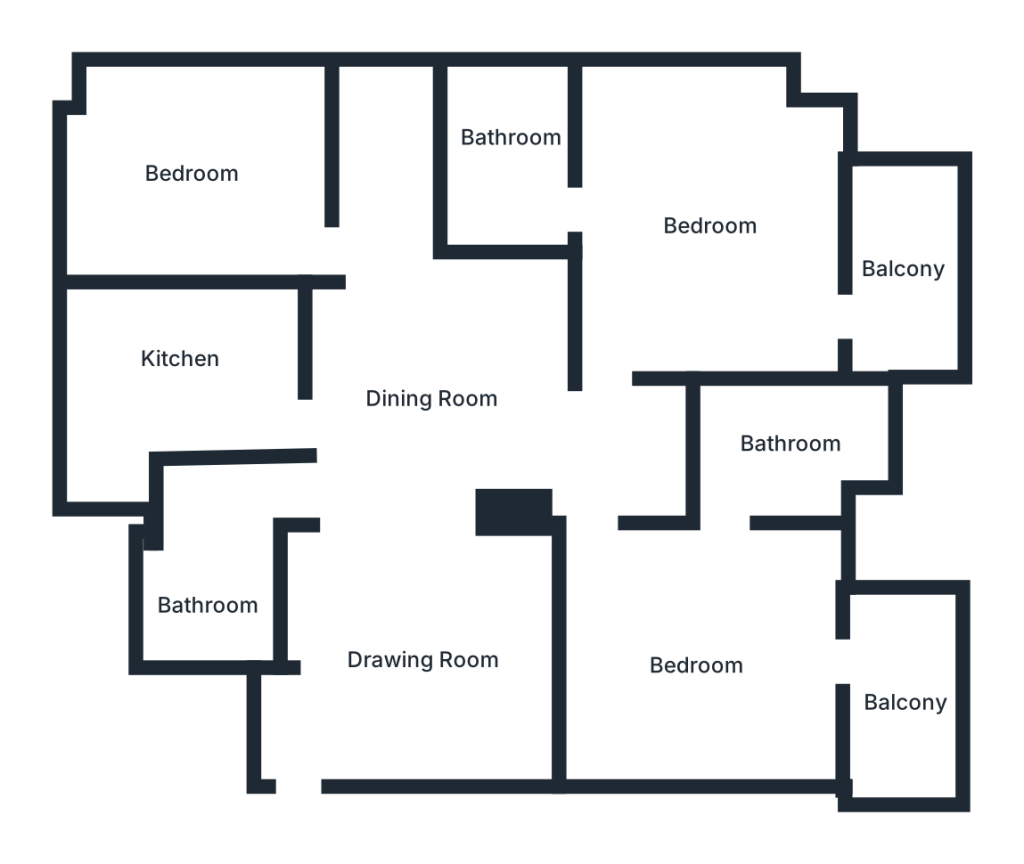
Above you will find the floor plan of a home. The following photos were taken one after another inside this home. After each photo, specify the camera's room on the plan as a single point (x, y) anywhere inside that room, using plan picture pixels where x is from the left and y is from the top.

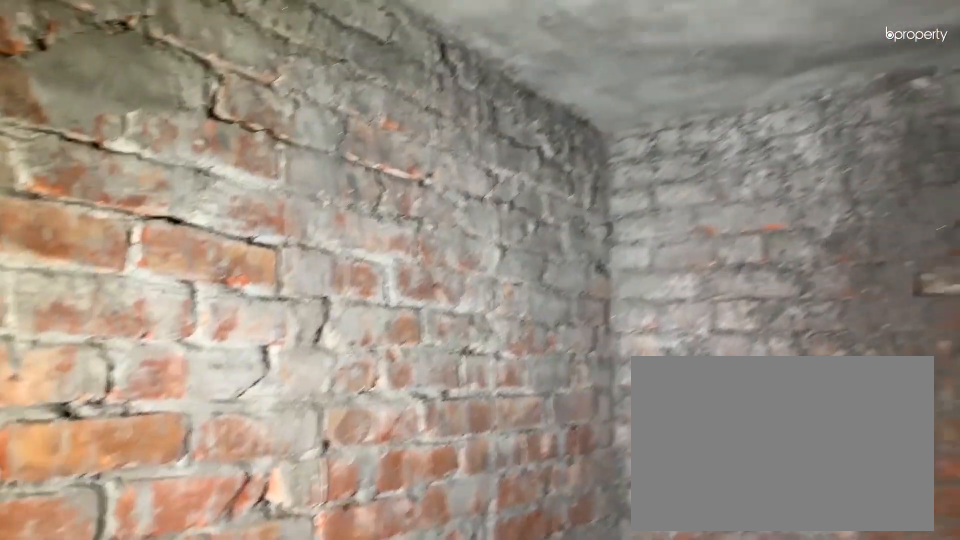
(206, 582)
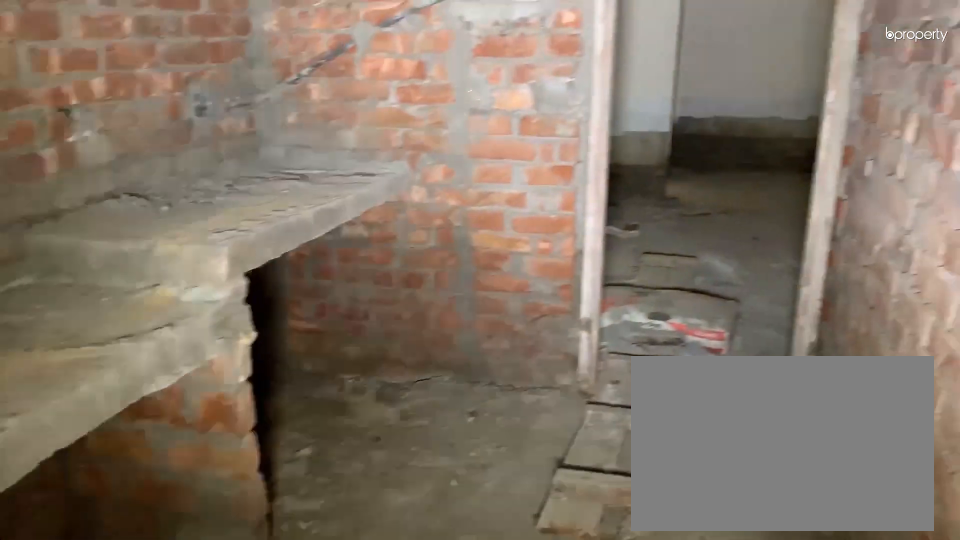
(159, 372)
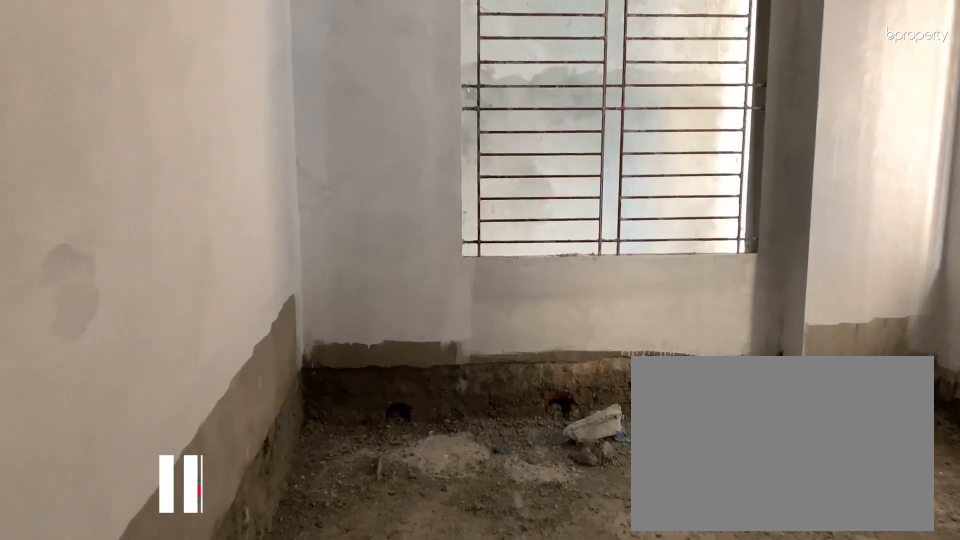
(192, 176)
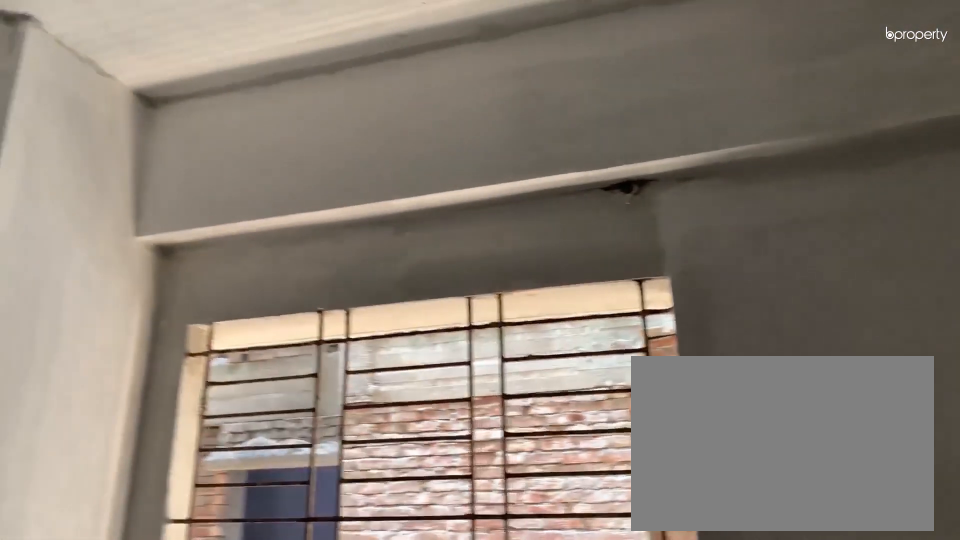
(192, 176)
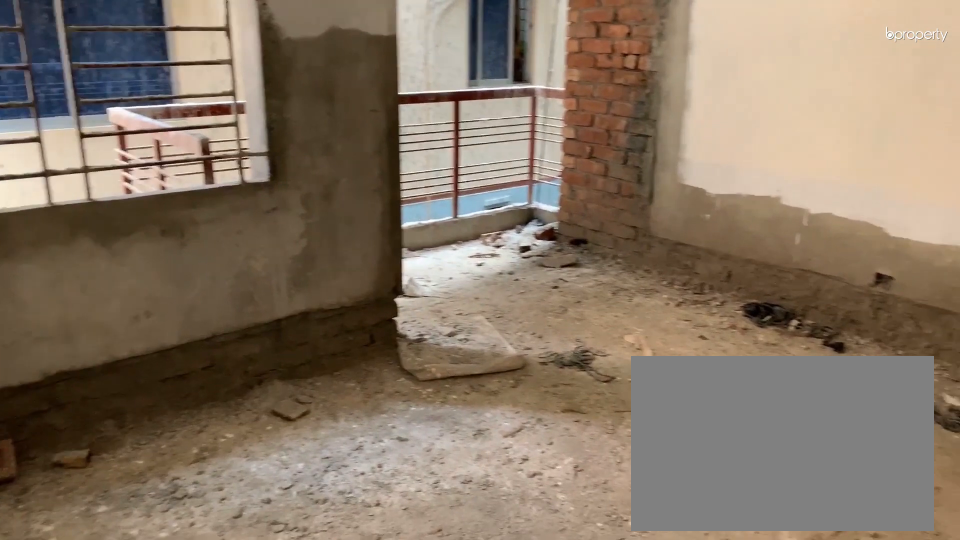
(698, 214)
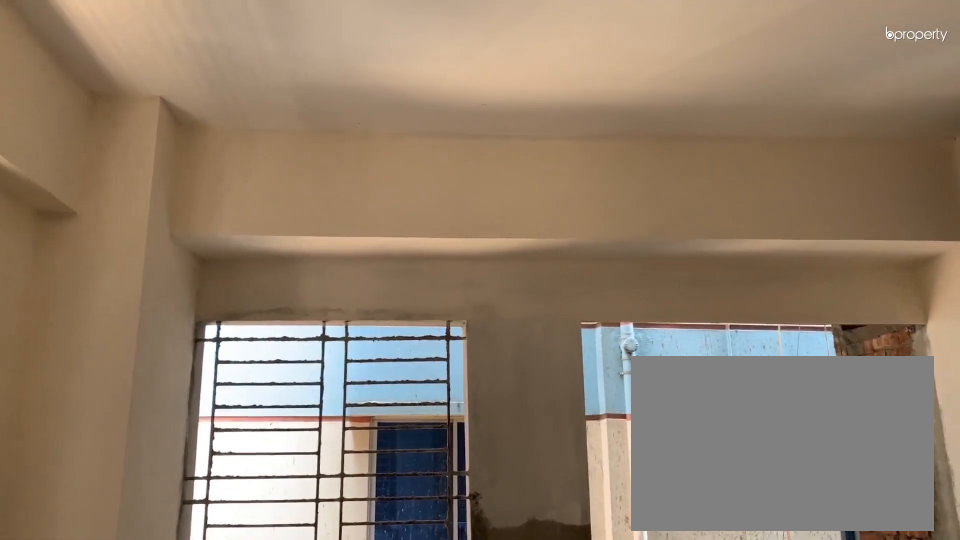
(698, 214)
